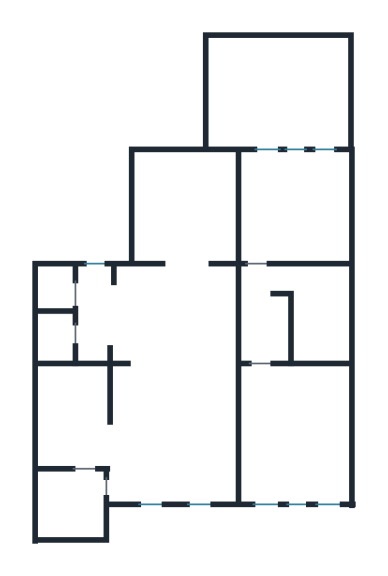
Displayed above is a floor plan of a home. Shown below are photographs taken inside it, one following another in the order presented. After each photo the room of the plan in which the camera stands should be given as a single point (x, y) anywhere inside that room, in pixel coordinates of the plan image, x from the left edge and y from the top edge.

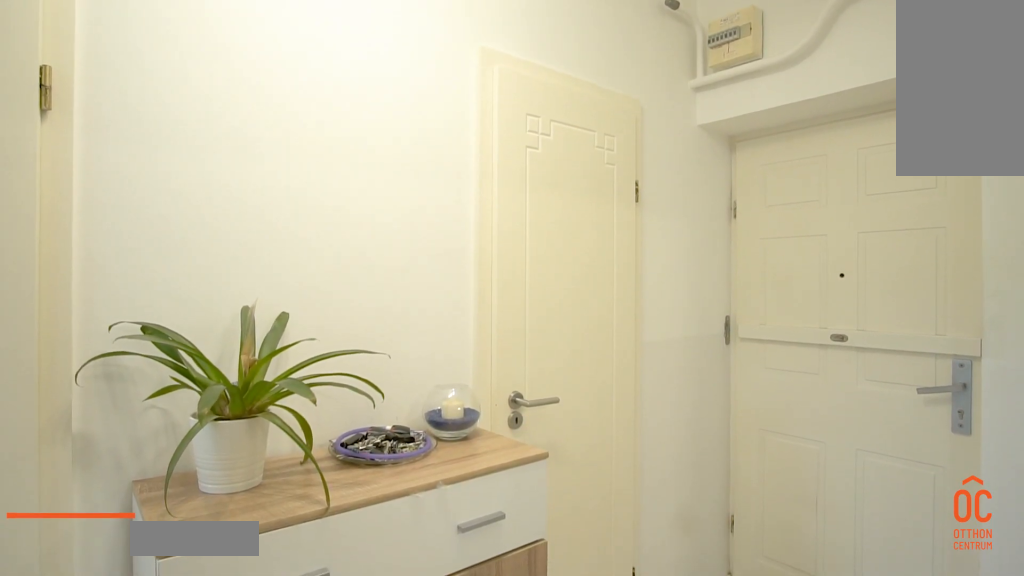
(96, 314)
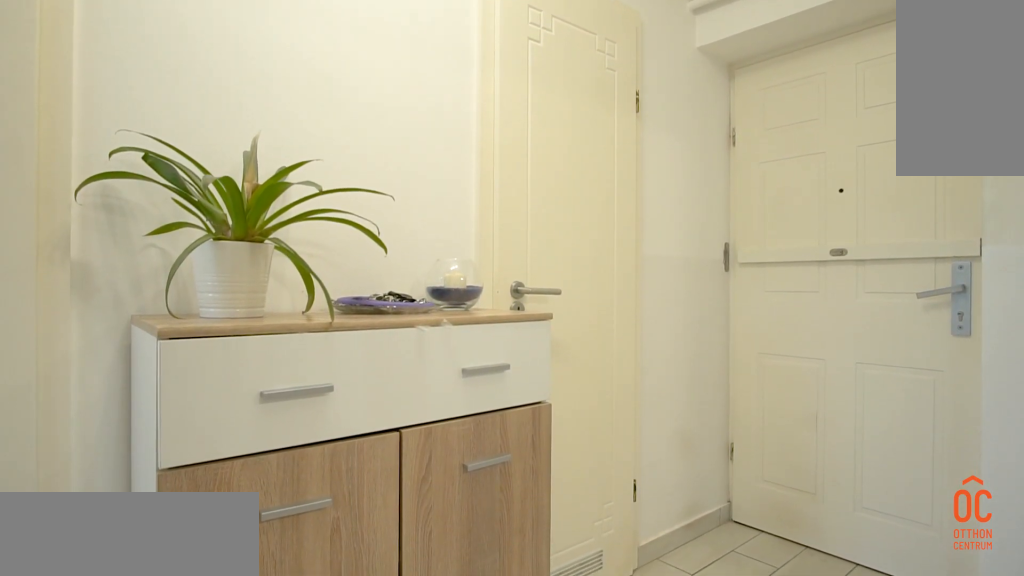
(96, 314)
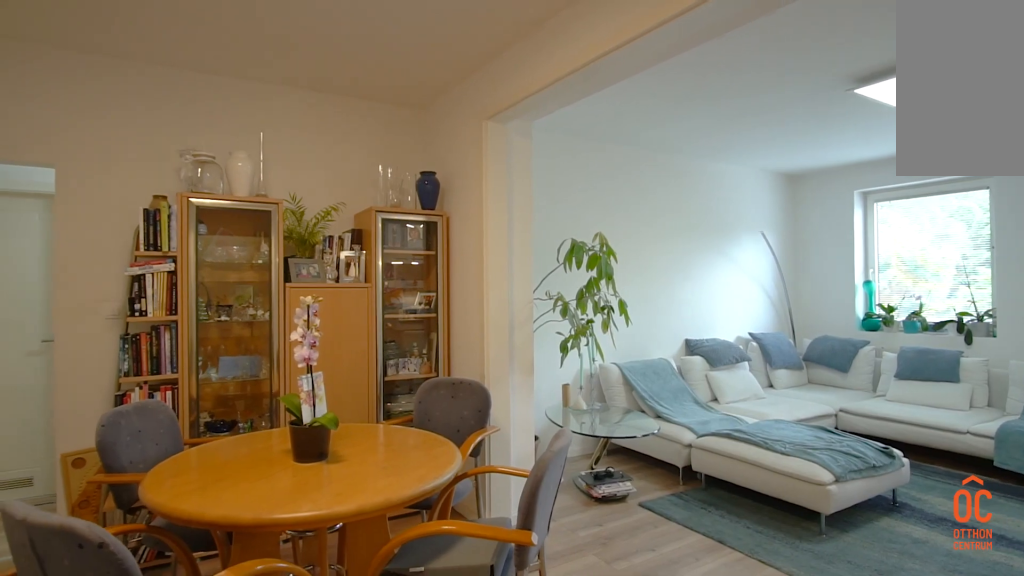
(190, 387)
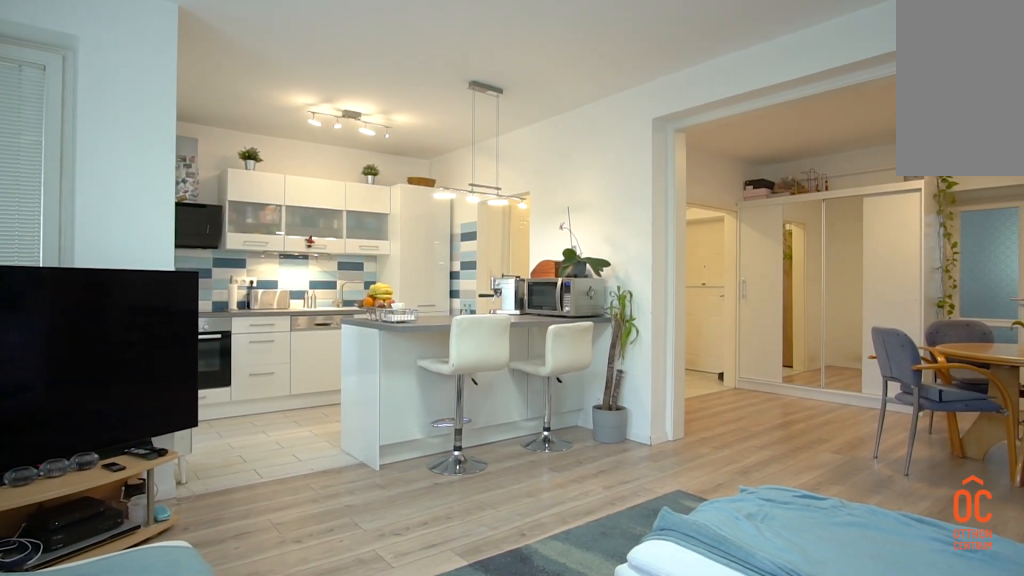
(190, 387)
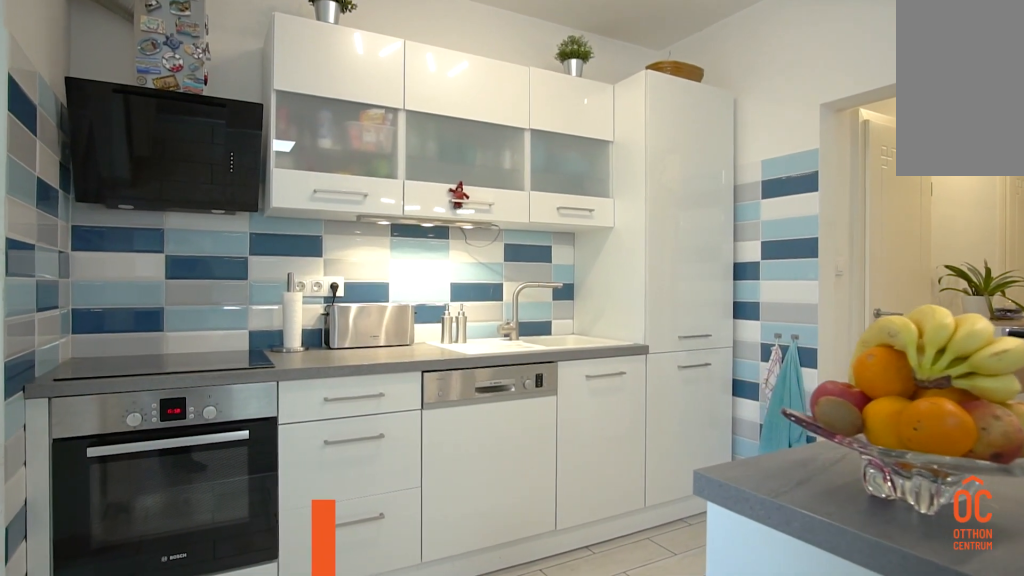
(74, 418)
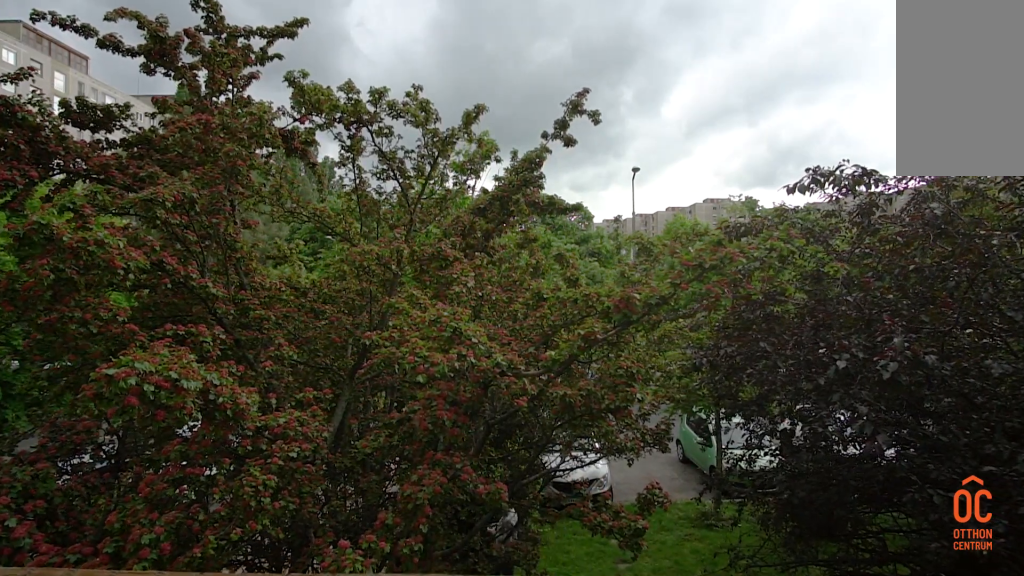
(77, 524)
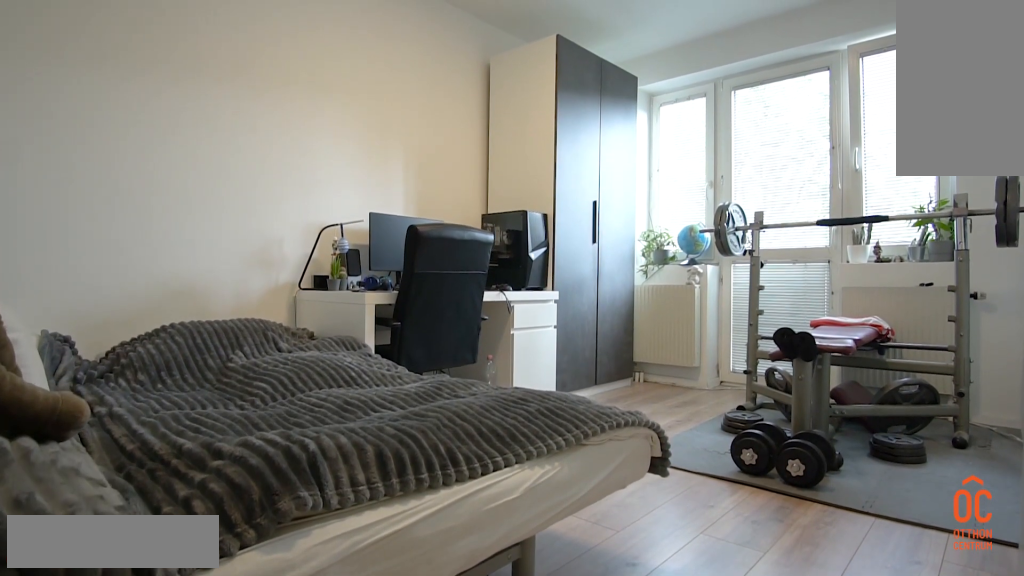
(310, 434)
